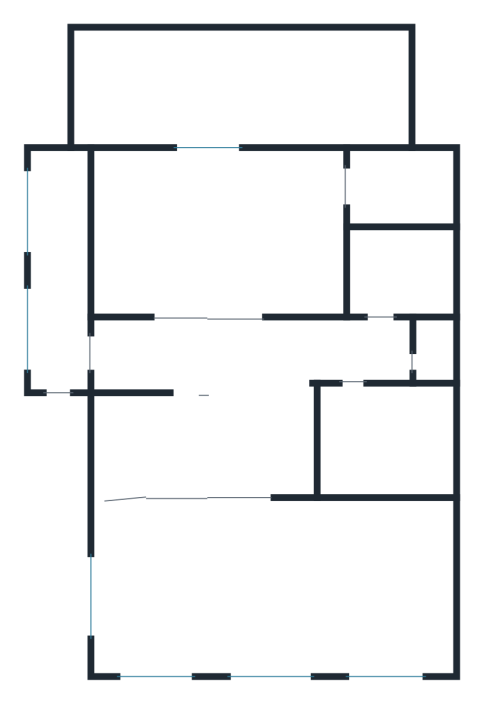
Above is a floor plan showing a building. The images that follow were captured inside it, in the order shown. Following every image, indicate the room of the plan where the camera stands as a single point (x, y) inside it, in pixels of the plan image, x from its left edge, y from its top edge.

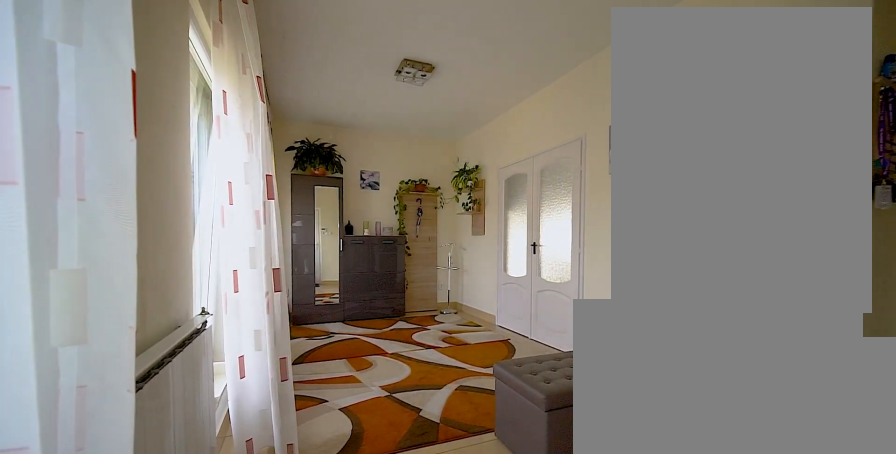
(59, 309)
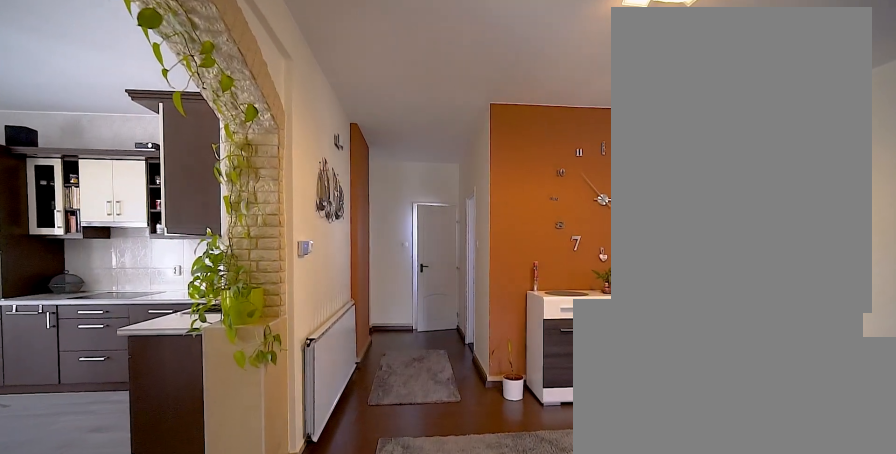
(227, 410)
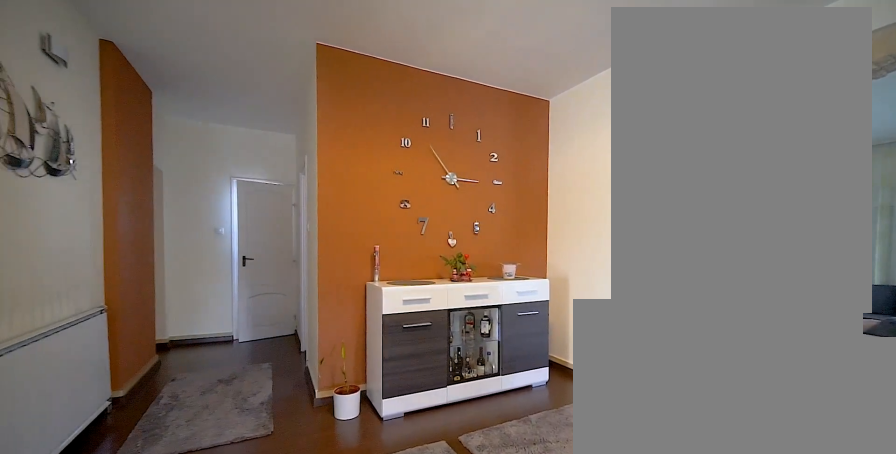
(227, 411)
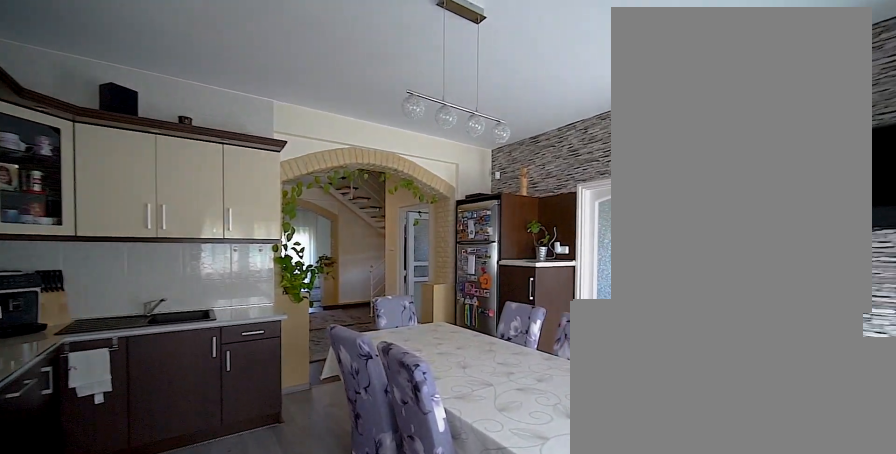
(222, 245)
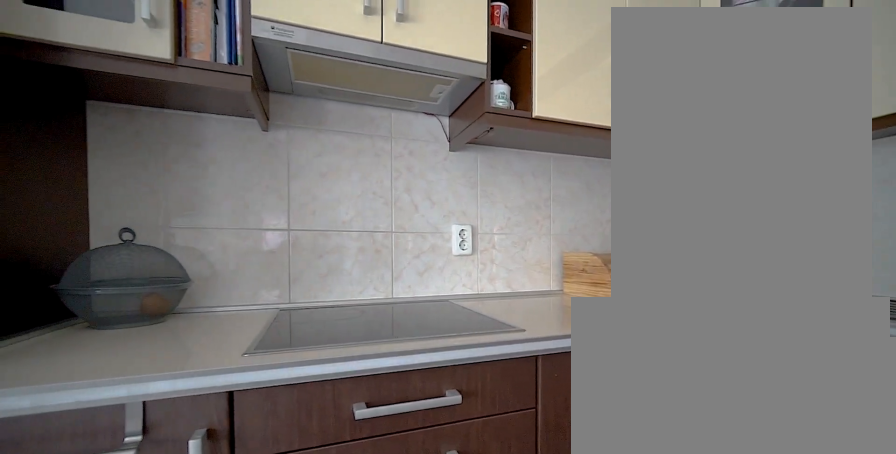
(222, 245)
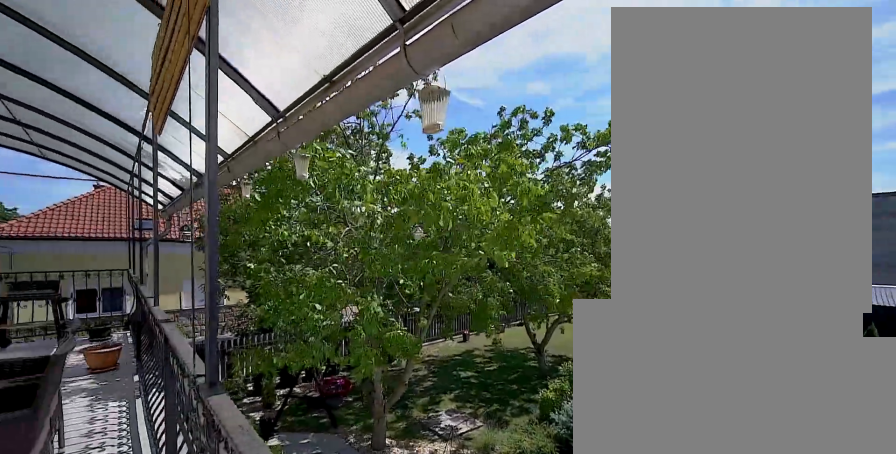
(256, 82)
